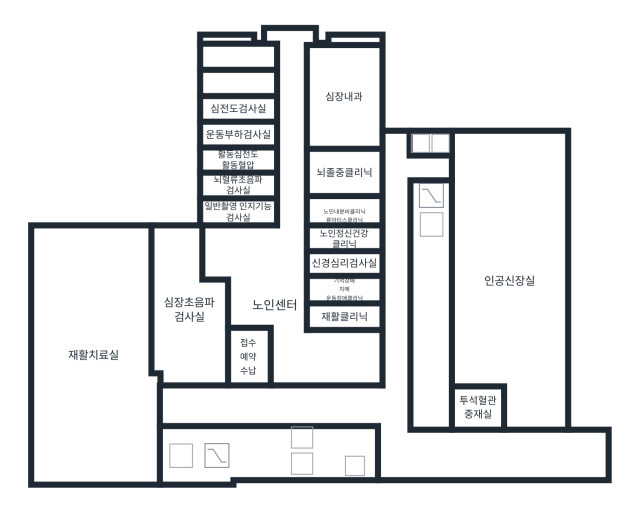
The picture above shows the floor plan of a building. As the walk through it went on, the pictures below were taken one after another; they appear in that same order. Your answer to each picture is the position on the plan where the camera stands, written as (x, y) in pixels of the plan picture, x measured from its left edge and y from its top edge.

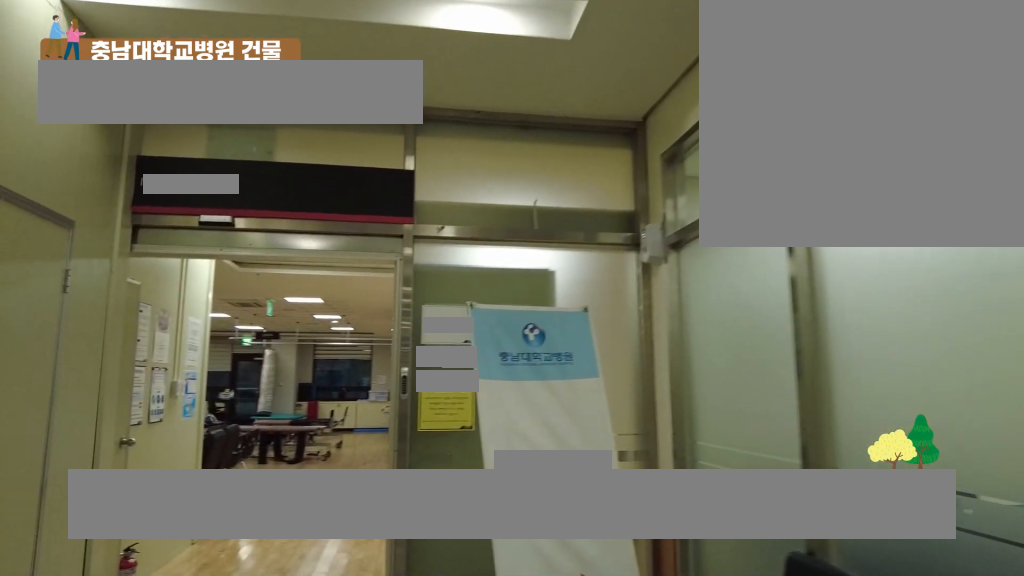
(231, 427)
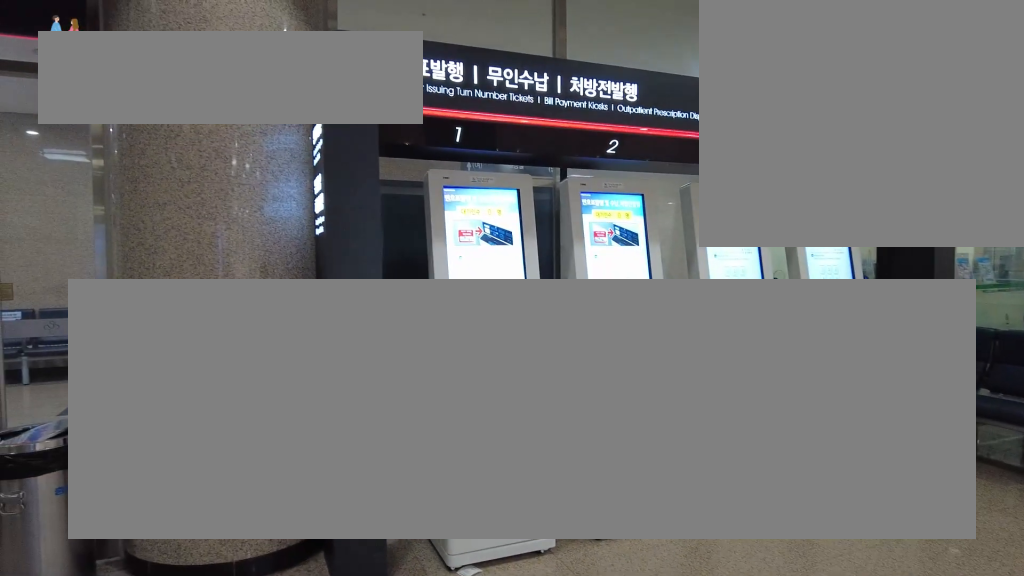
(303, 396)
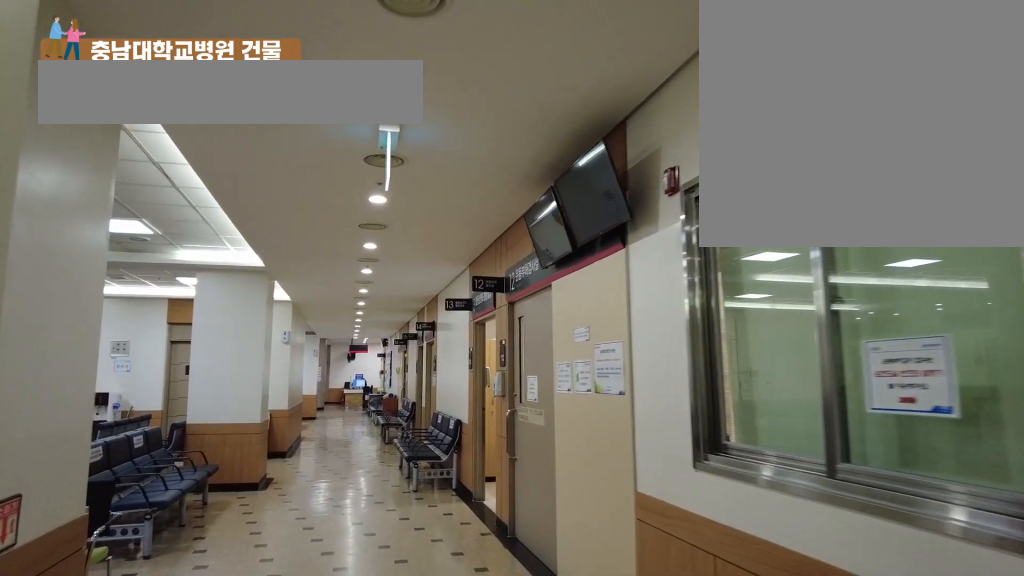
(285, 152)
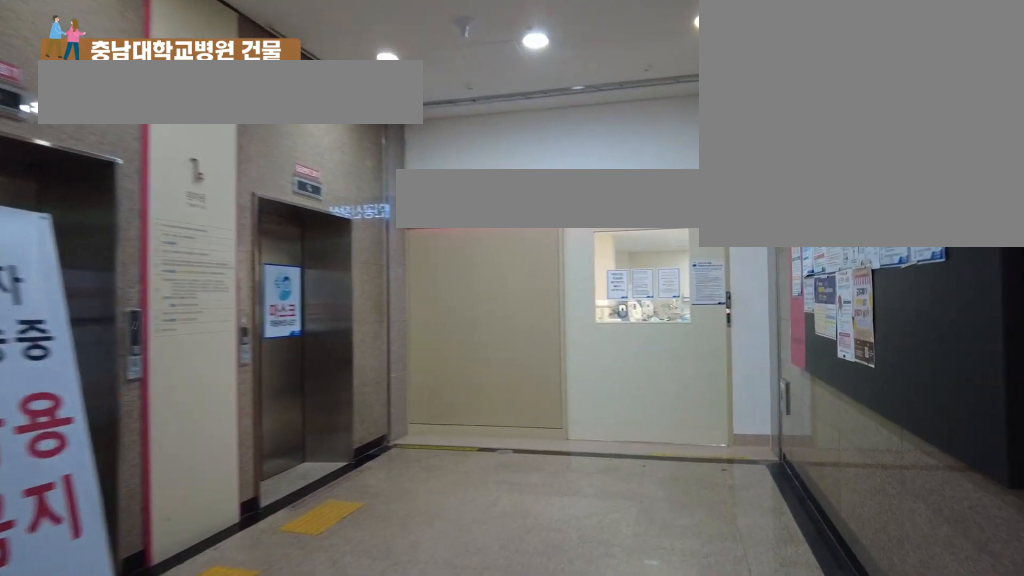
(397, 208)
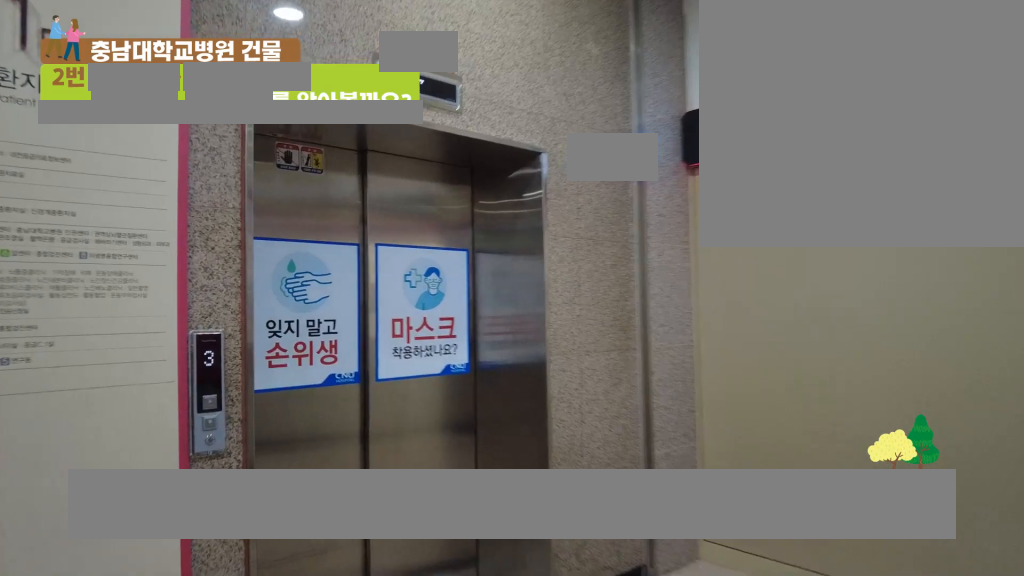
(397, 172)
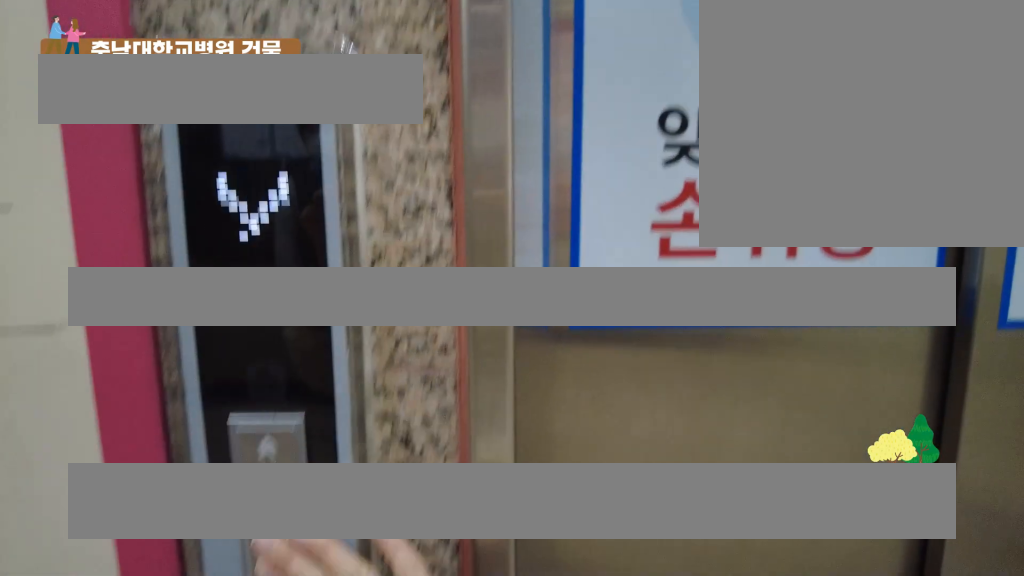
(432, 172)
